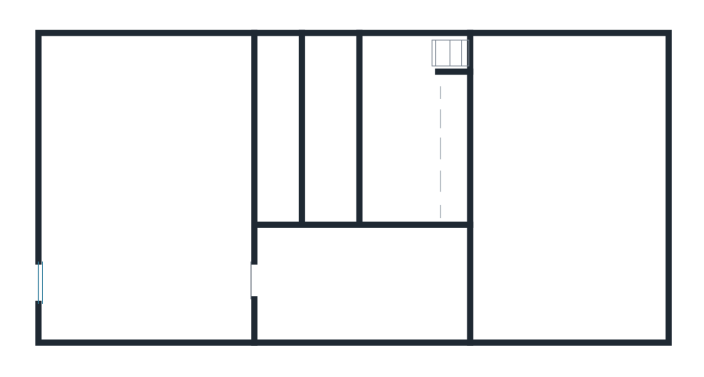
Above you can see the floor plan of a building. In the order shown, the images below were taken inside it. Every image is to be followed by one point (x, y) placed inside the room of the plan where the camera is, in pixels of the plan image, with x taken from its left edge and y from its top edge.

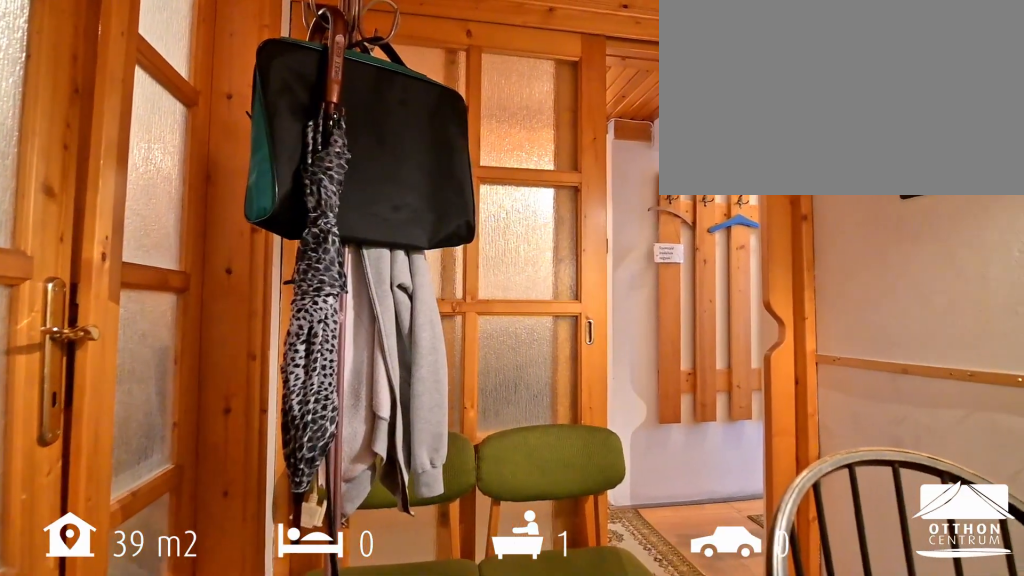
(406, 140)
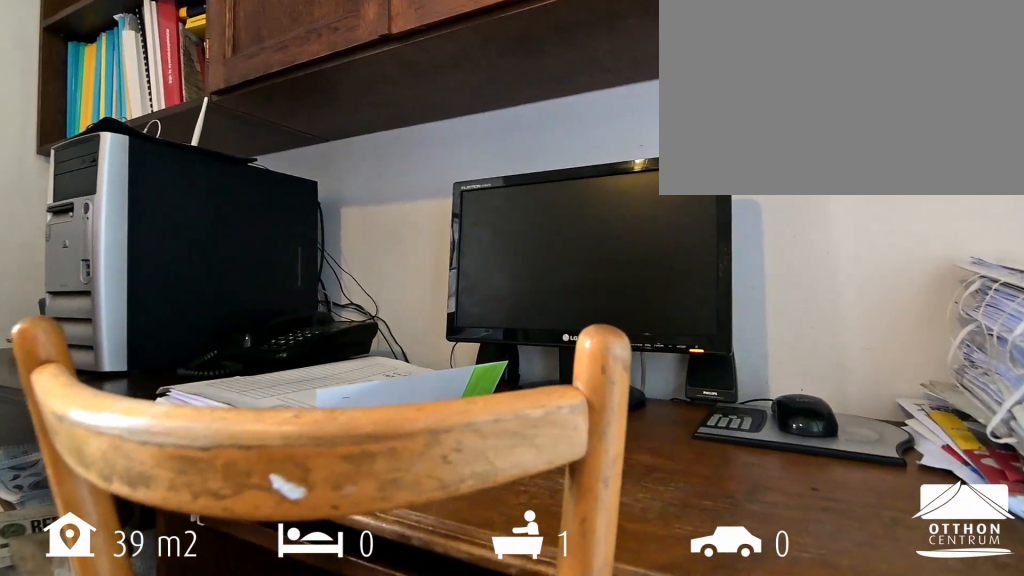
(146, 185)
